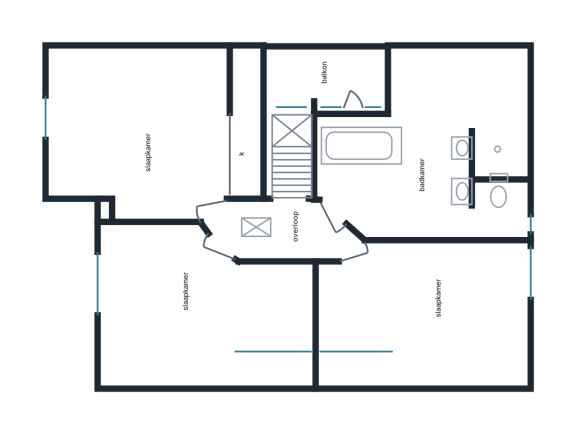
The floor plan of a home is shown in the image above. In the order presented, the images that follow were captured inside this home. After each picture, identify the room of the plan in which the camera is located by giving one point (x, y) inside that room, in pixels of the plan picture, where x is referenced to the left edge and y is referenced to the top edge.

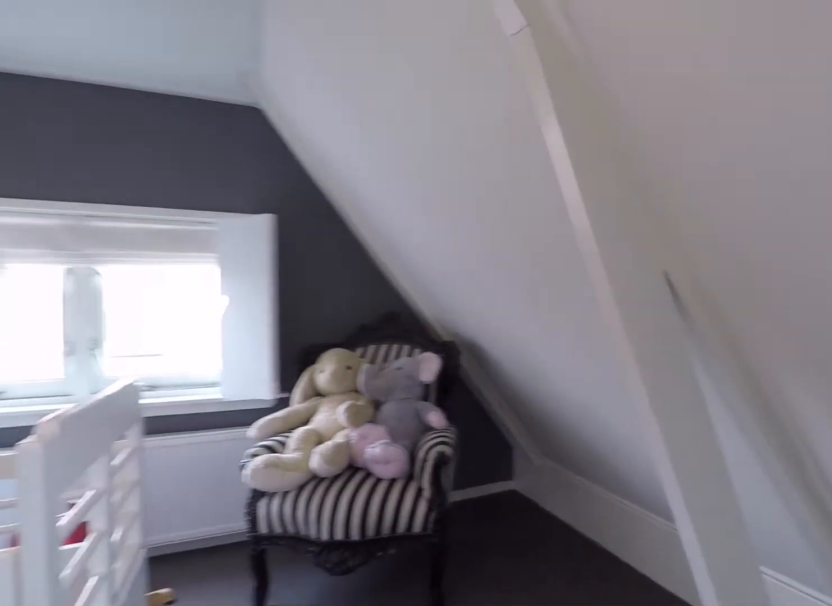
(429, 292)
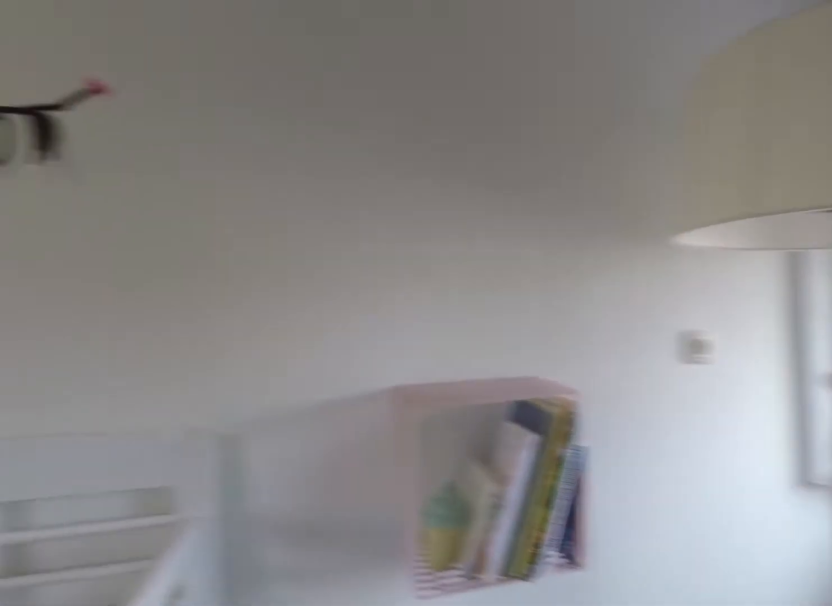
(429, 292)
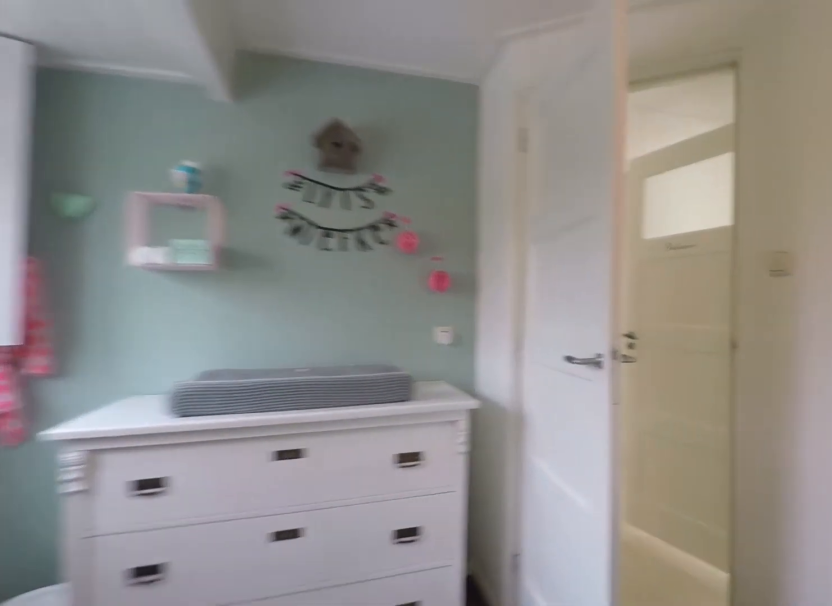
(429, 292)
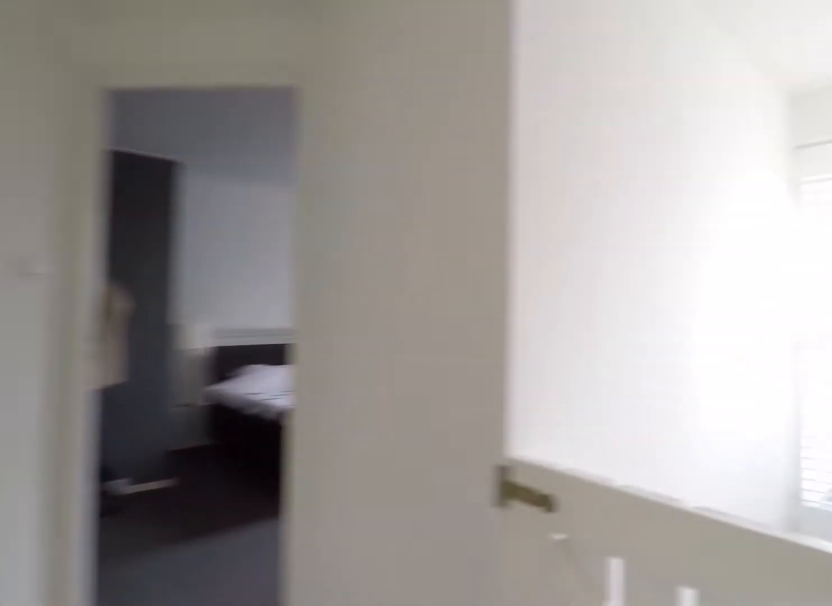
(280, 229)
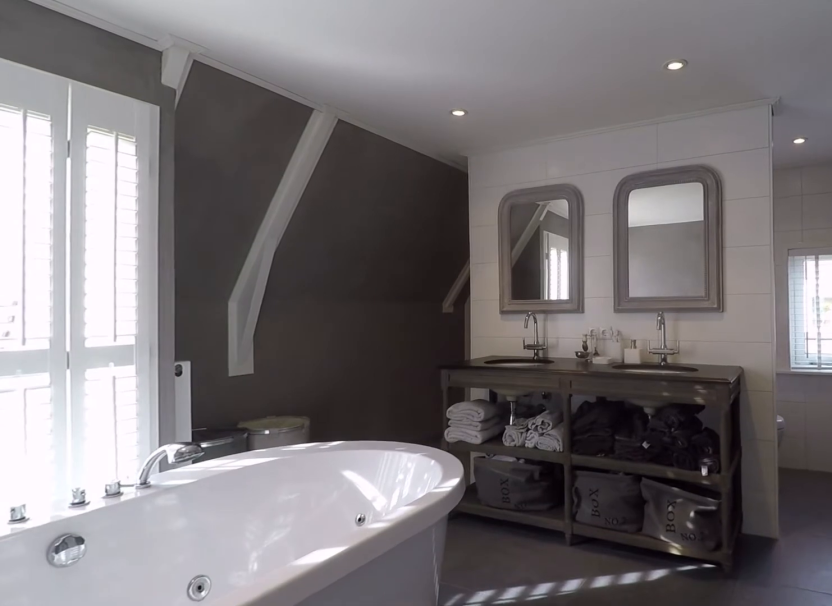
(443, 156)
